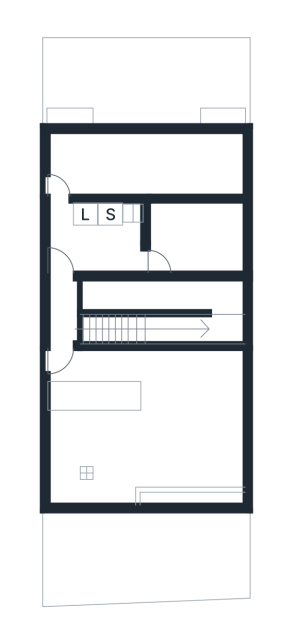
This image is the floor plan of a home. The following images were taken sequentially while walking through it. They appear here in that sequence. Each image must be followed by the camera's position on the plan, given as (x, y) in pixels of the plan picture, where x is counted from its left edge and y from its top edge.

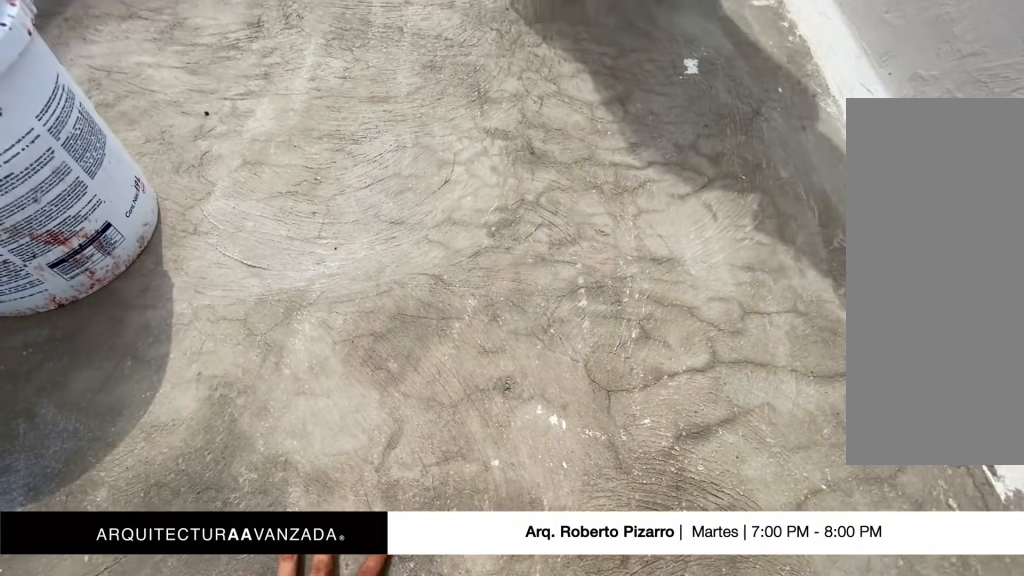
(188, 157)
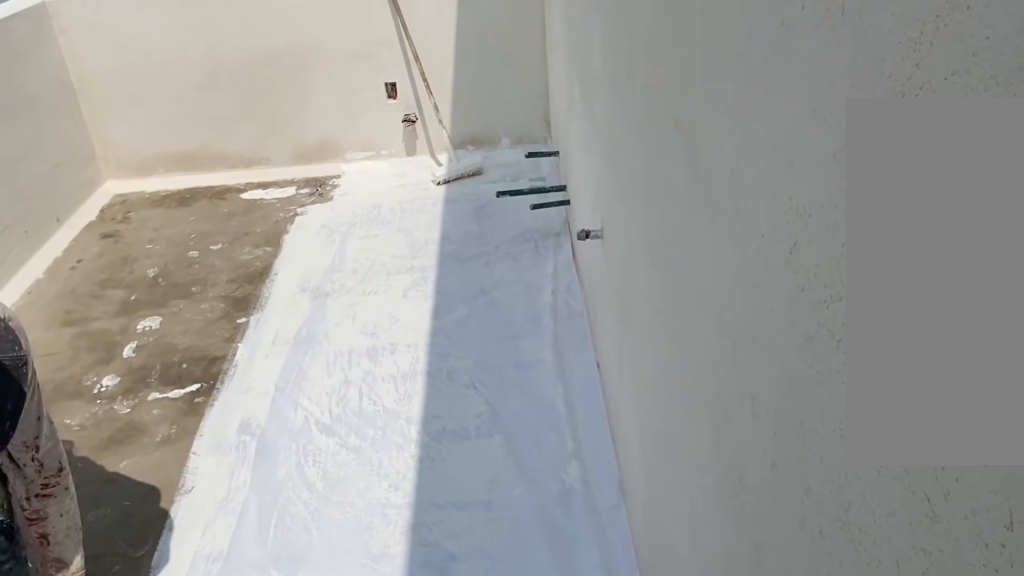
(132, 175)
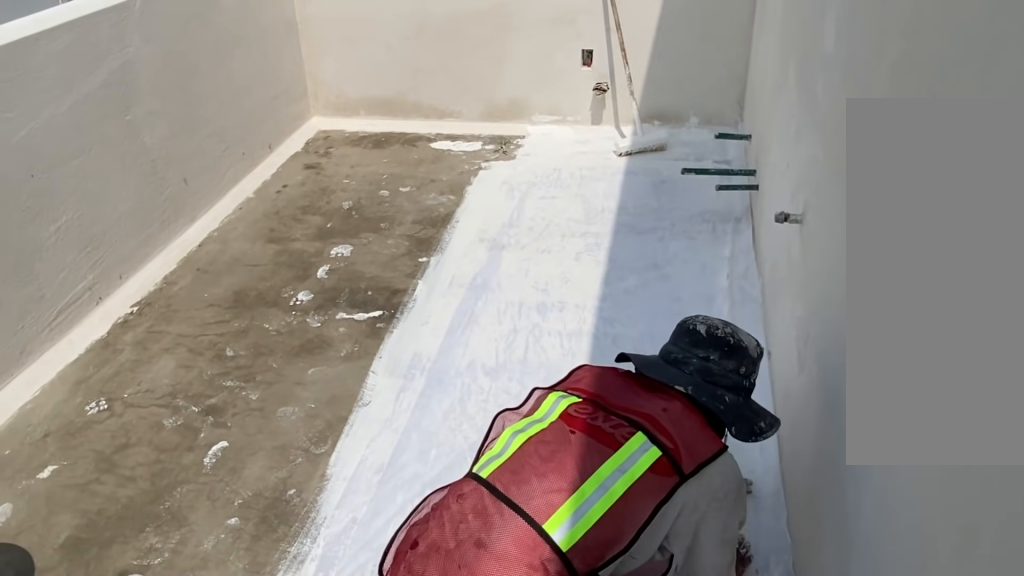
(139, 178)
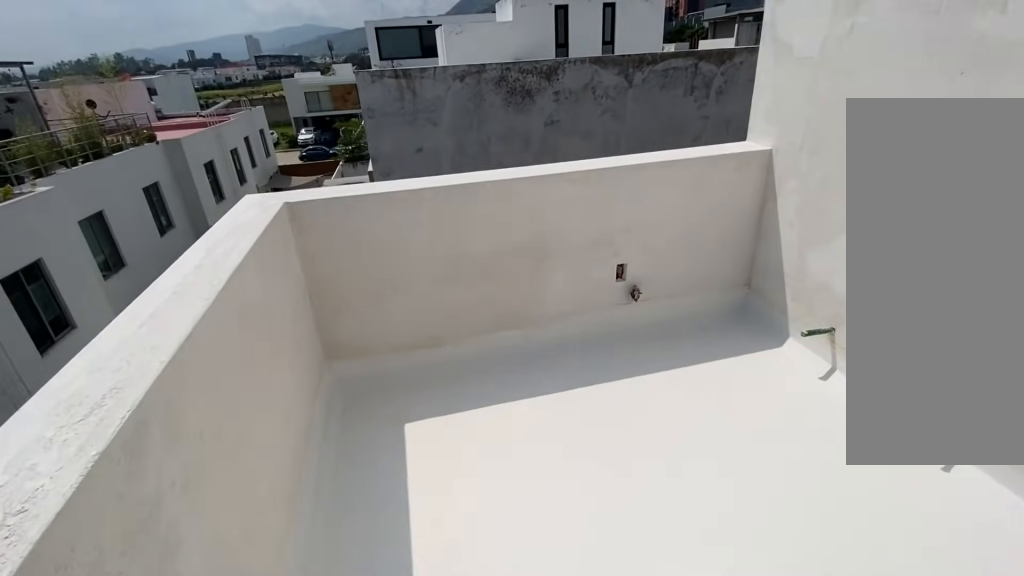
(149, 157)
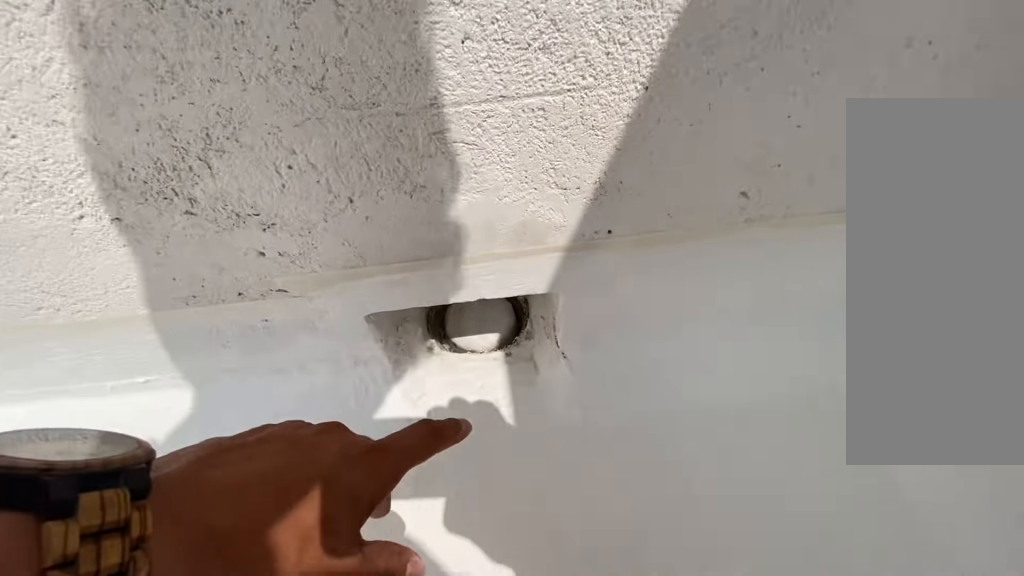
(56, 144)
